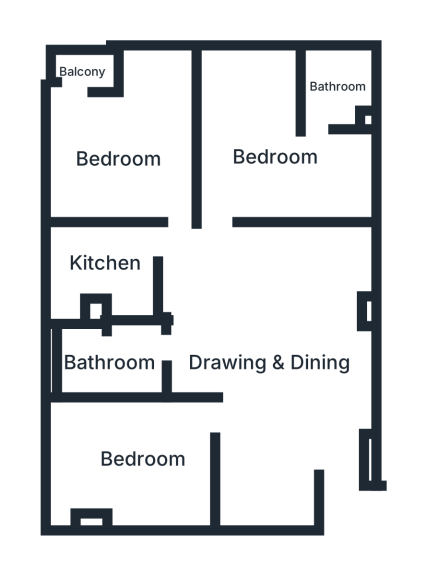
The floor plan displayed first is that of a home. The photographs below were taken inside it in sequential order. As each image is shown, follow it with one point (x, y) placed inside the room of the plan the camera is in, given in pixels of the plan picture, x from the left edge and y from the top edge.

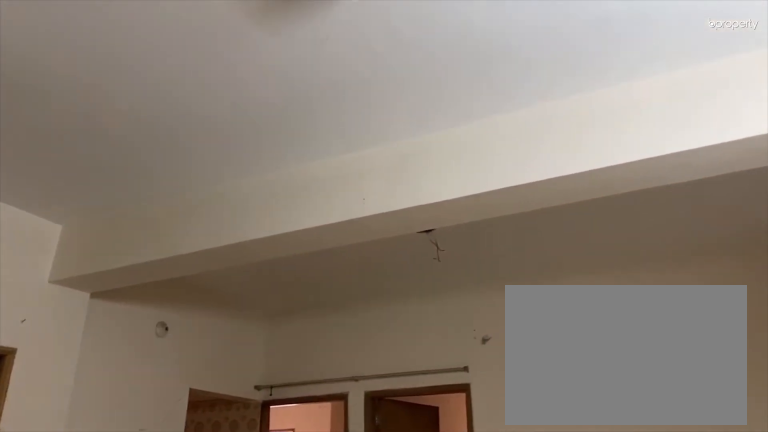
(274, 368)
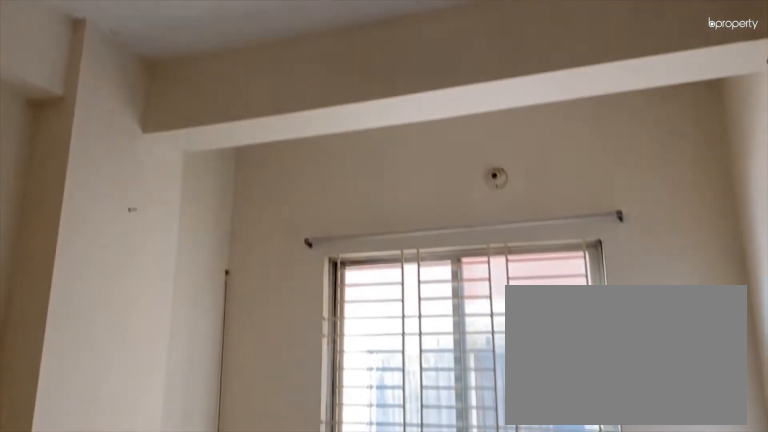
(147, 454)
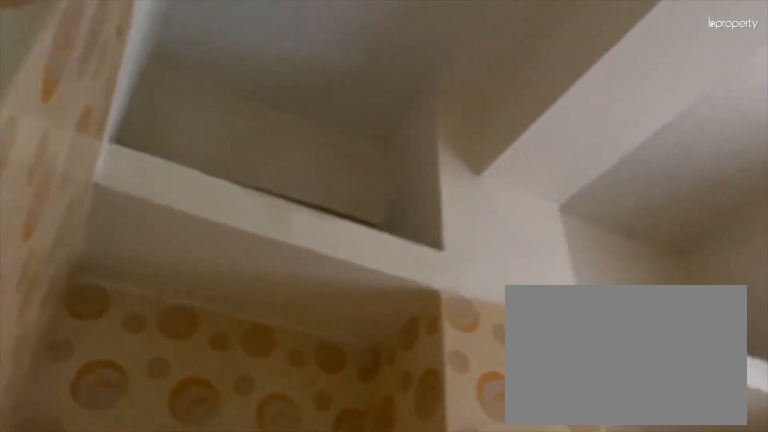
(108, 262)
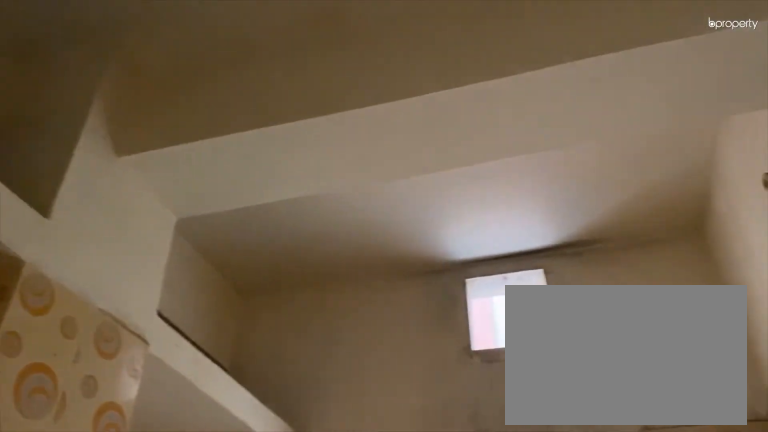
(108, 262)
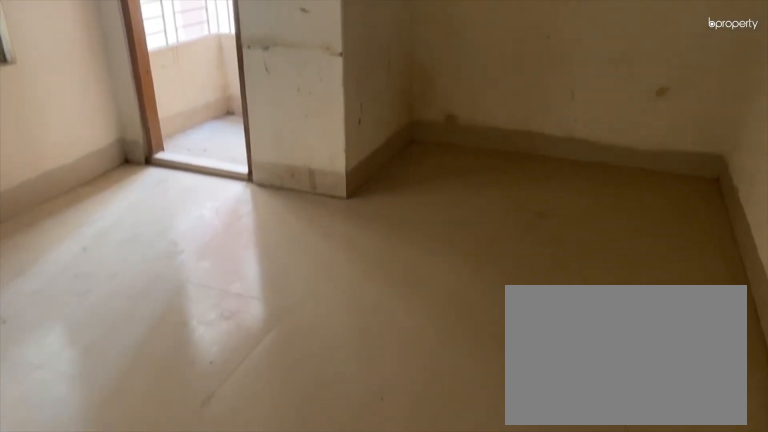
(115, 160)
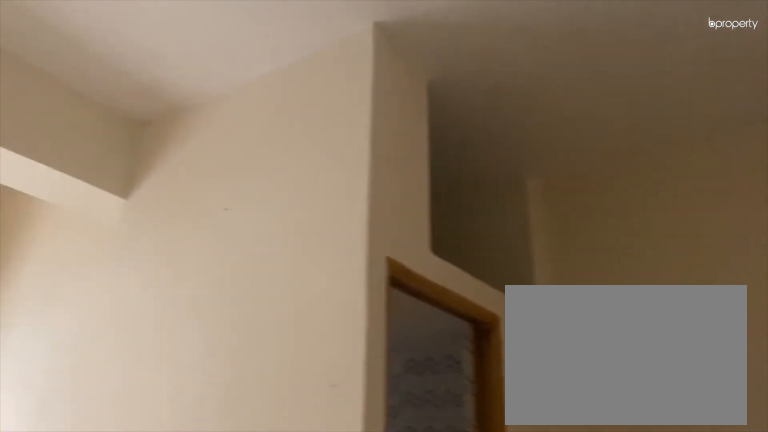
(270, 156)
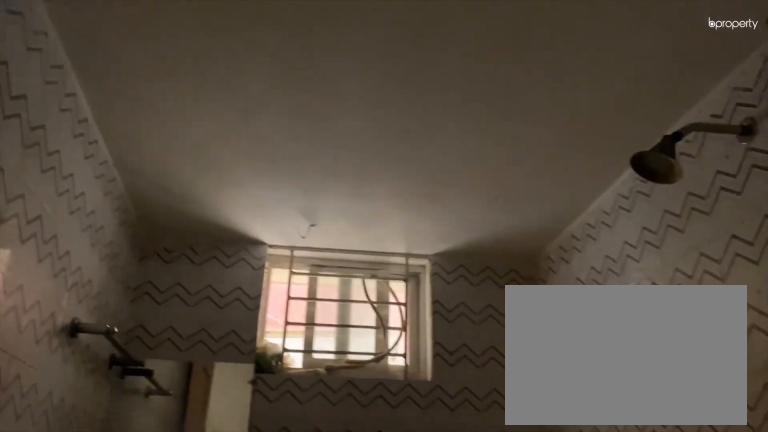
(331, 87)
